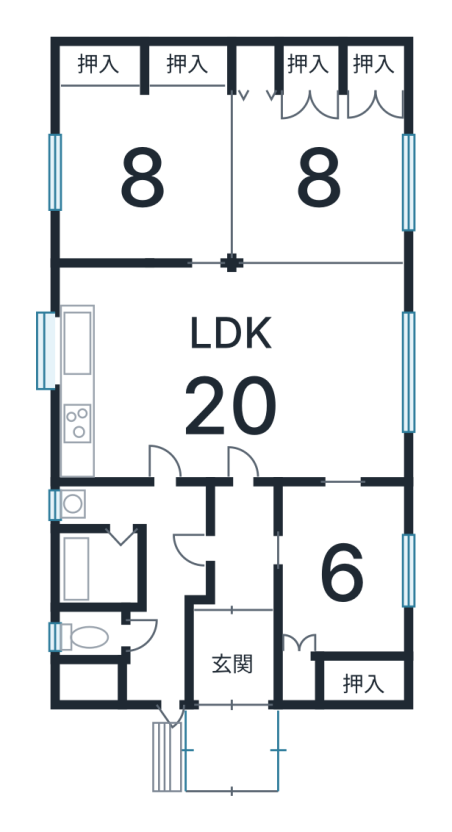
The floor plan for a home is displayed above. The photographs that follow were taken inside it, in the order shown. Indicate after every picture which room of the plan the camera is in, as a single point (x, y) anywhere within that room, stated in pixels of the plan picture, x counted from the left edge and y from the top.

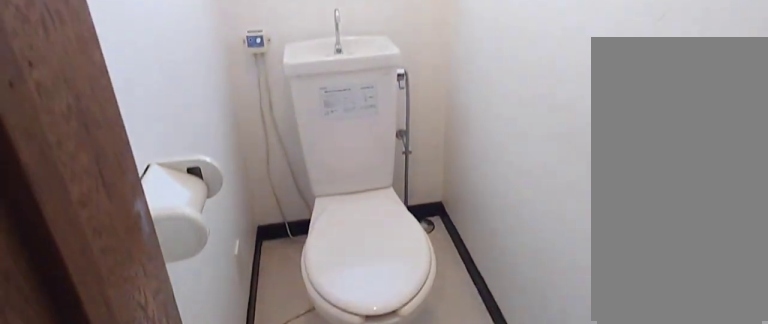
(94, 639)
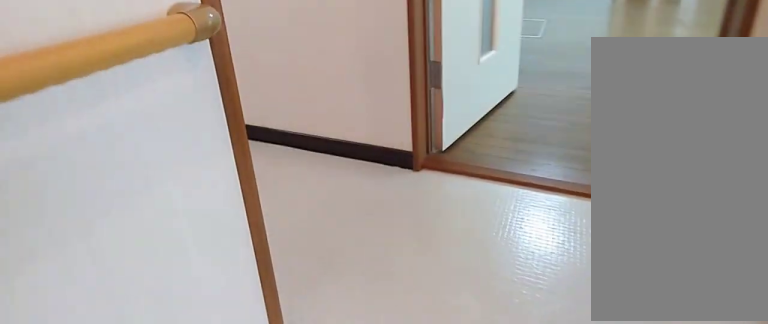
(179, 542)
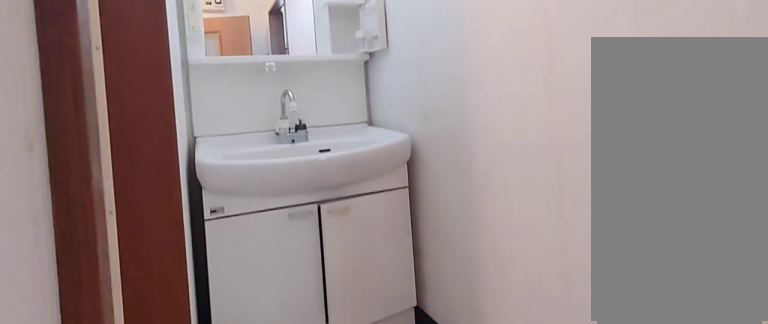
(179, 542)
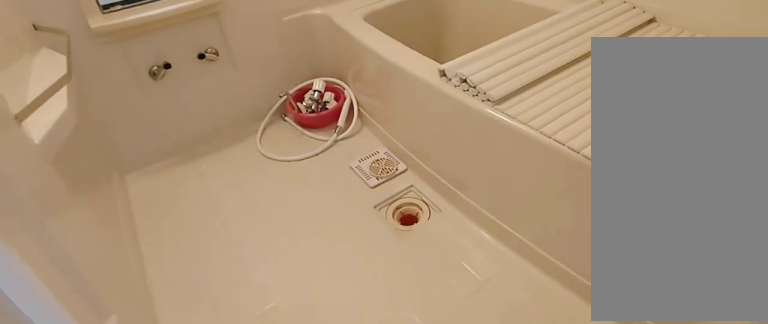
(108, 583)
